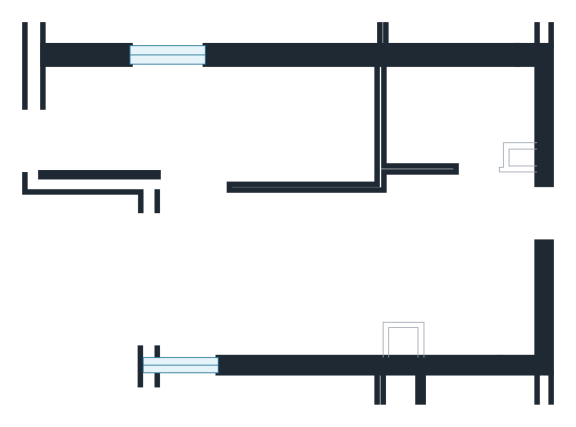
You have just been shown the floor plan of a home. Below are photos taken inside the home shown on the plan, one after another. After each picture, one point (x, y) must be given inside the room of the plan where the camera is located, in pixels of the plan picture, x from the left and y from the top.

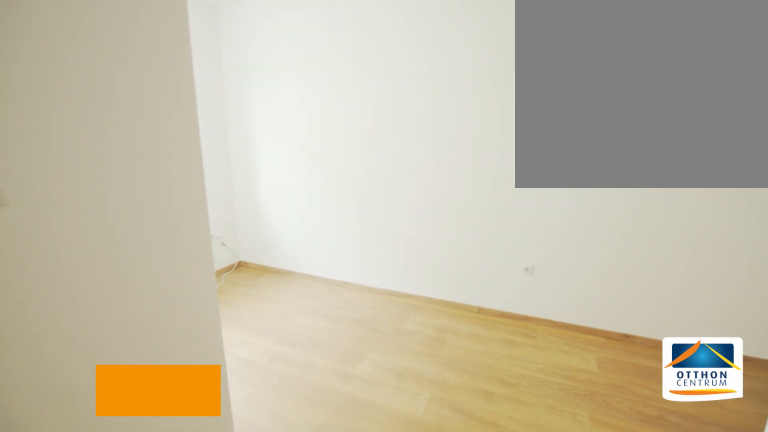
(234, 127)
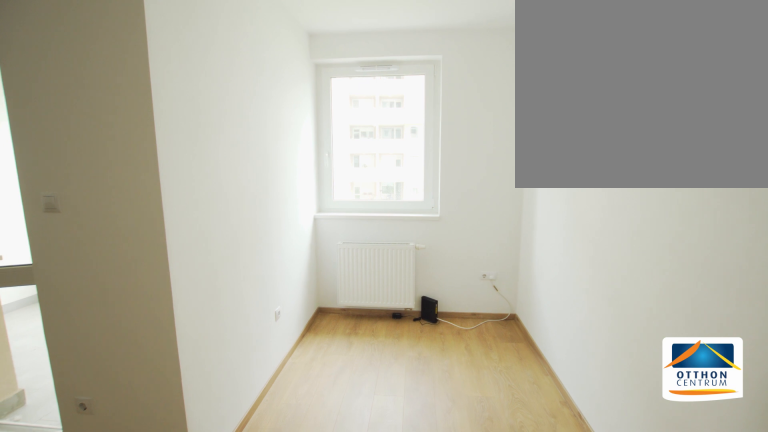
(234, 128)
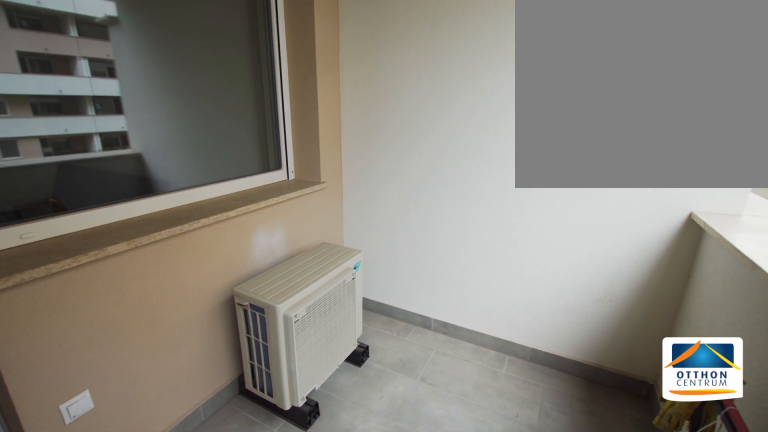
(86, 269)
